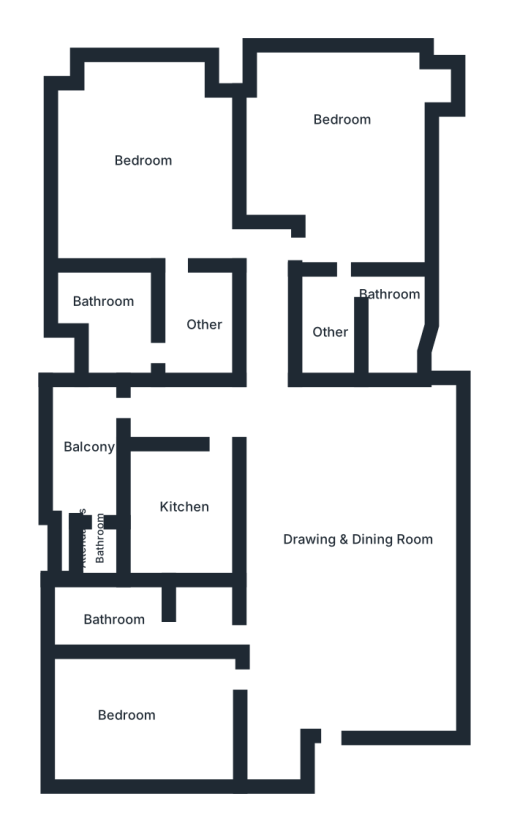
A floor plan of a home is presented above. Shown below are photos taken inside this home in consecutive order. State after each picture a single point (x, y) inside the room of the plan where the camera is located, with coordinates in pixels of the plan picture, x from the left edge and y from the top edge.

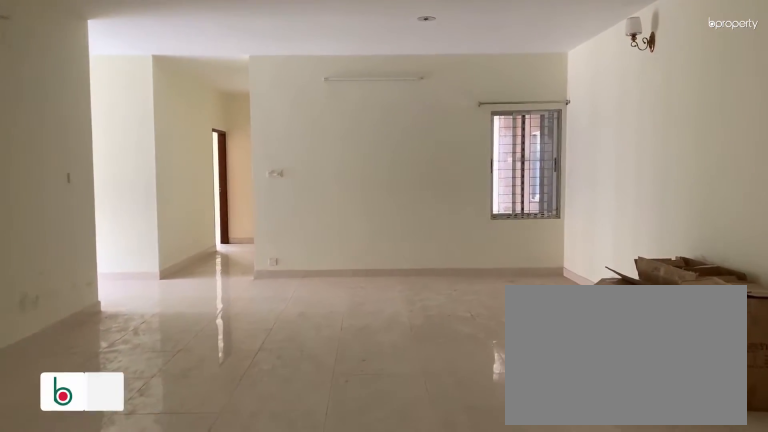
(351, 542)
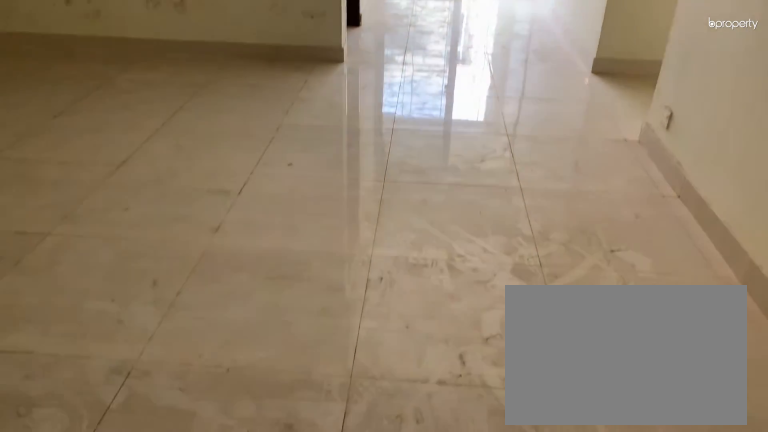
(351, 542)
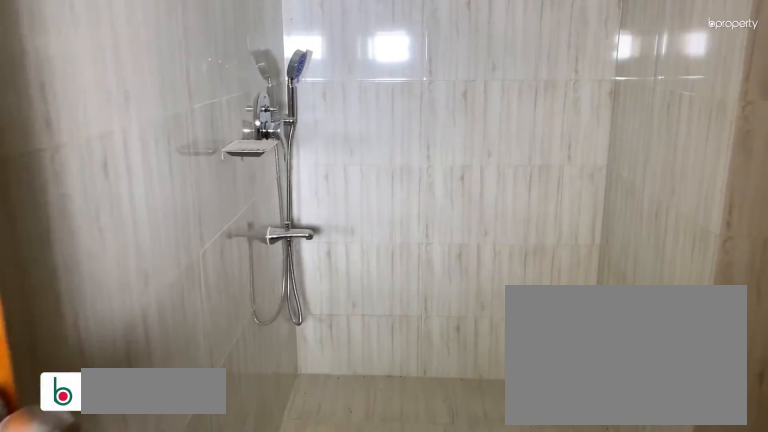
(118, 622)
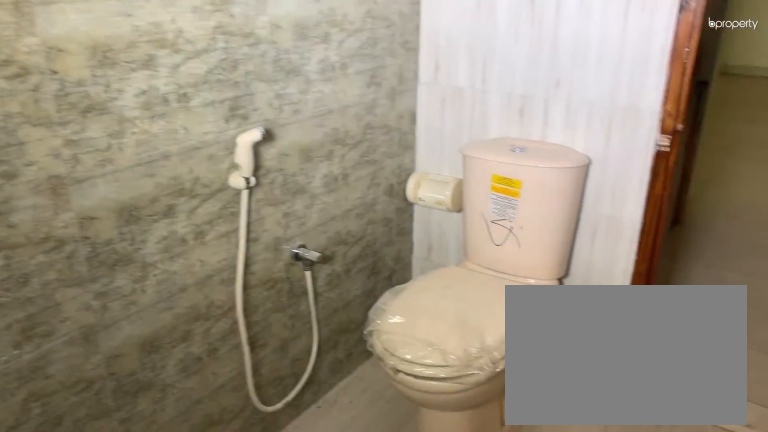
(123, 626)
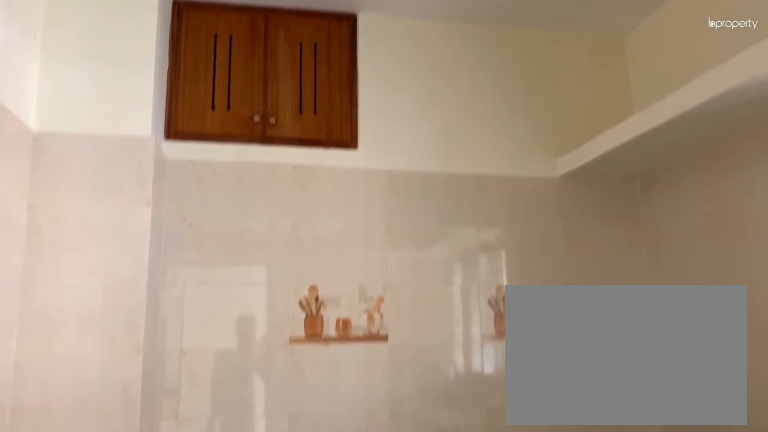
(188, 508)
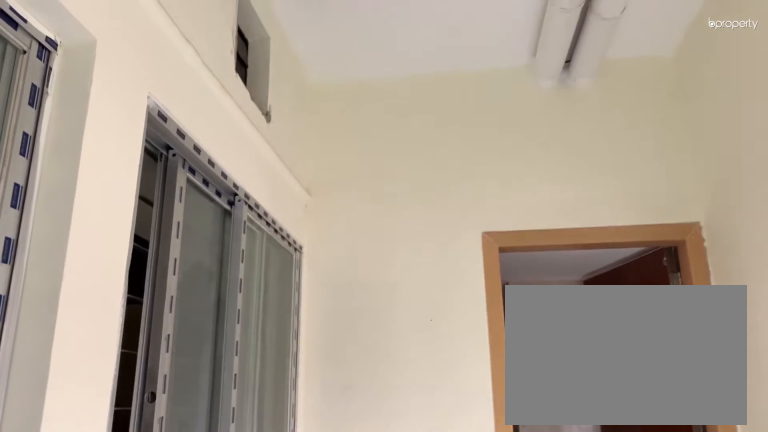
(85, 448)
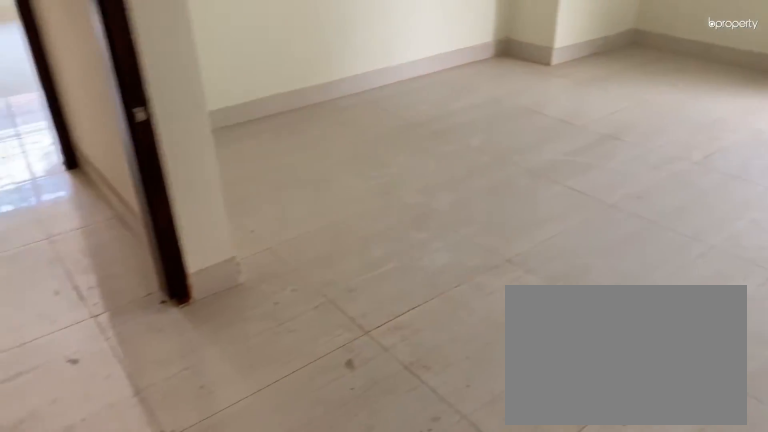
(345, 158)
